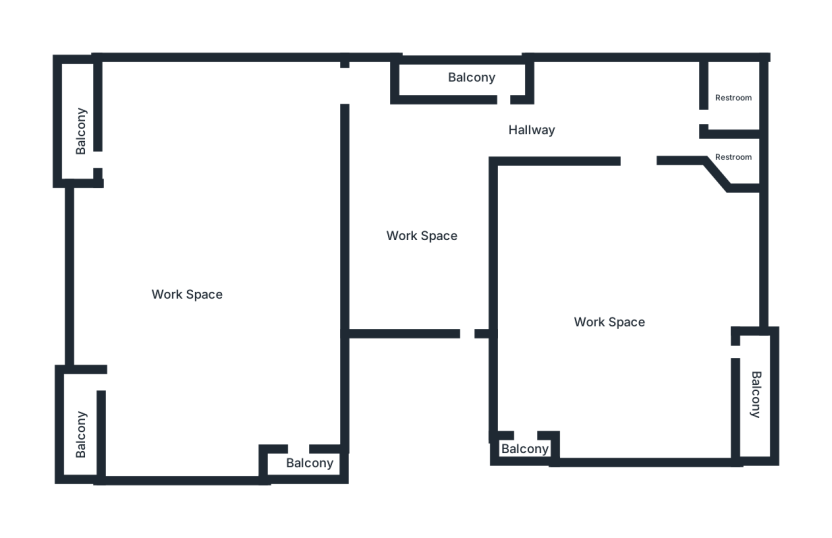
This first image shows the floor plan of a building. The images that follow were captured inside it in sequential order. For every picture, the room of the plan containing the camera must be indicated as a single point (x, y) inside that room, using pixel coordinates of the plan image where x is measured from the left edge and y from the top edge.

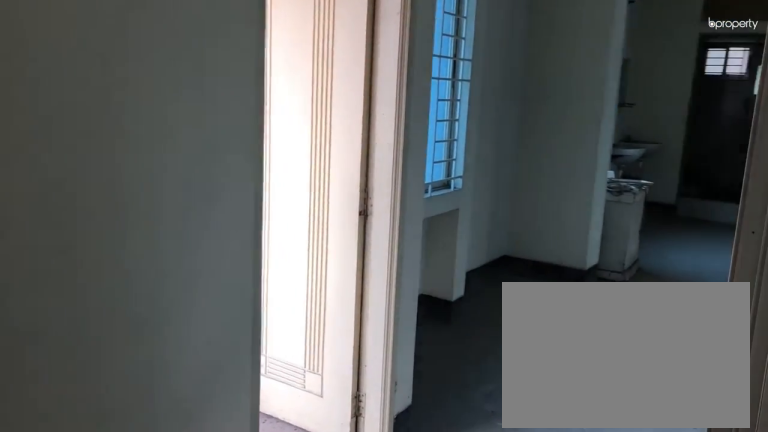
(421, 236)
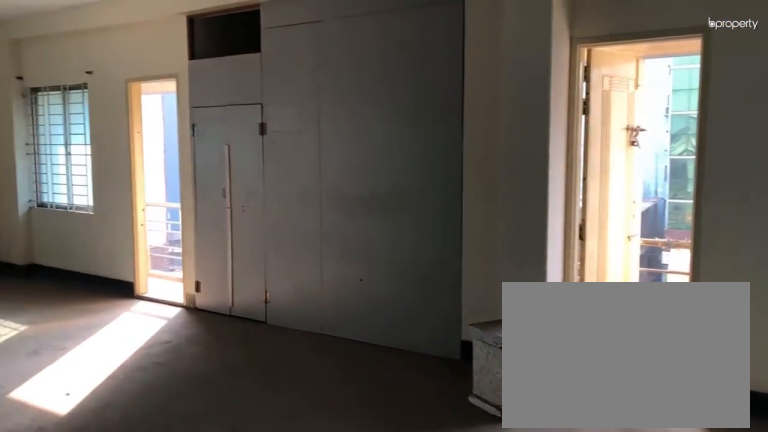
(187, 297)
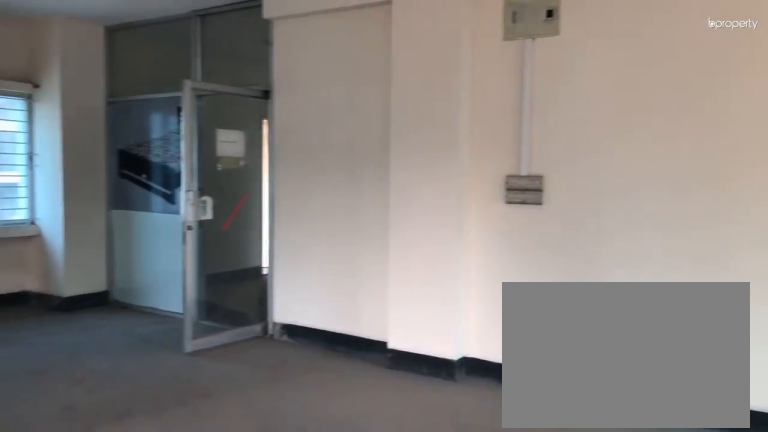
(187, 297)
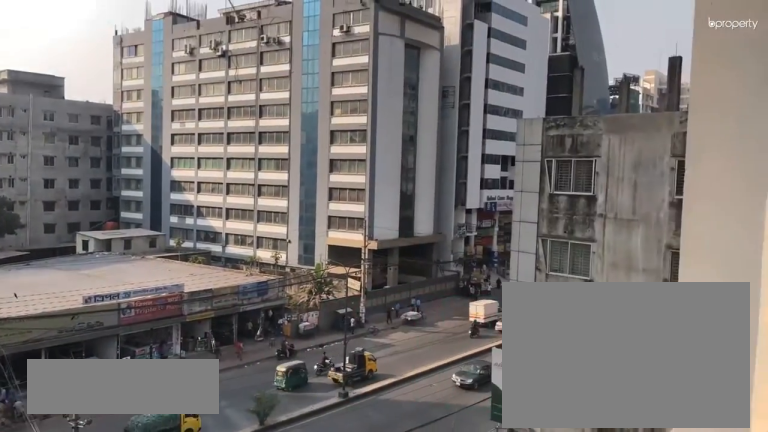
(77, 128)
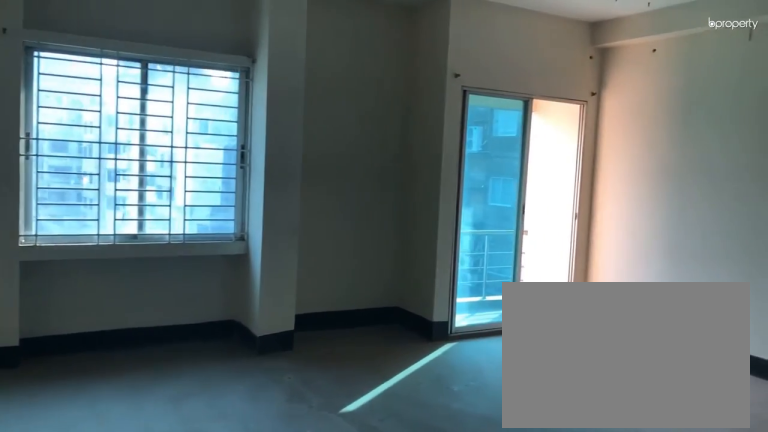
(610, 315)
